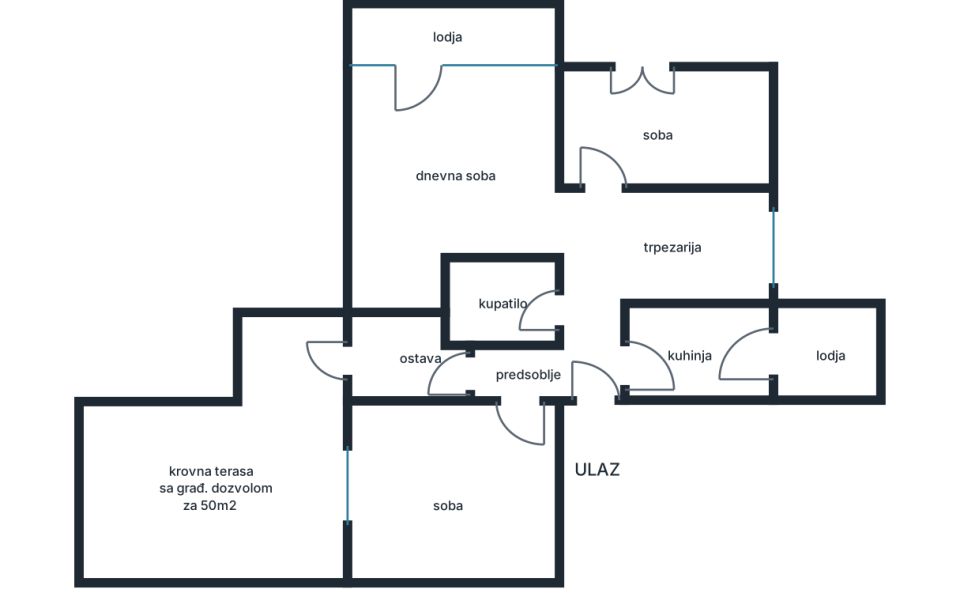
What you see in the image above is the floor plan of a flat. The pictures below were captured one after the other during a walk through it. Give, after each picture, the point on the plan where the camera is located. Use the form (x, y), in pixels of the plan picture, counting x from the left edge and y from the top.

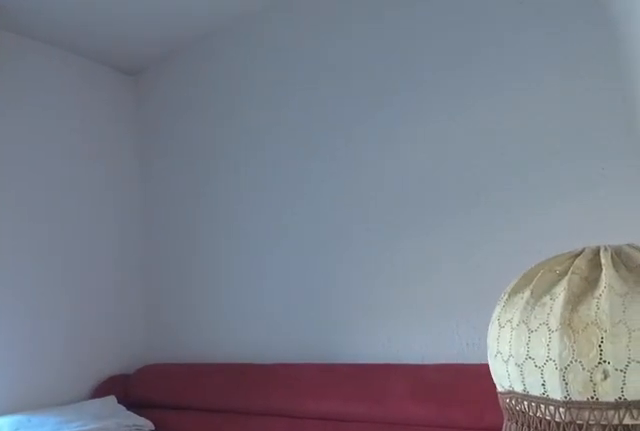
(601, 185)
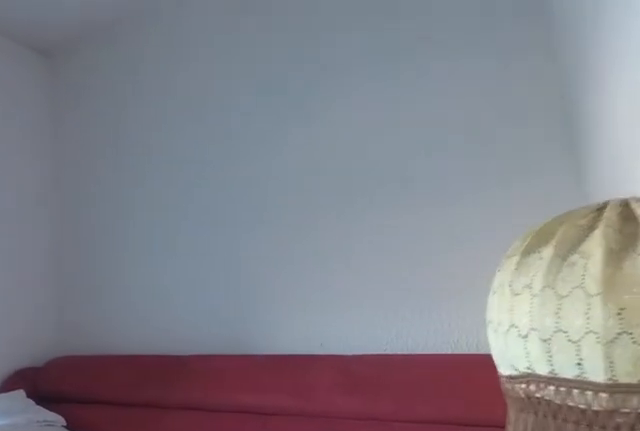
(610, 172)
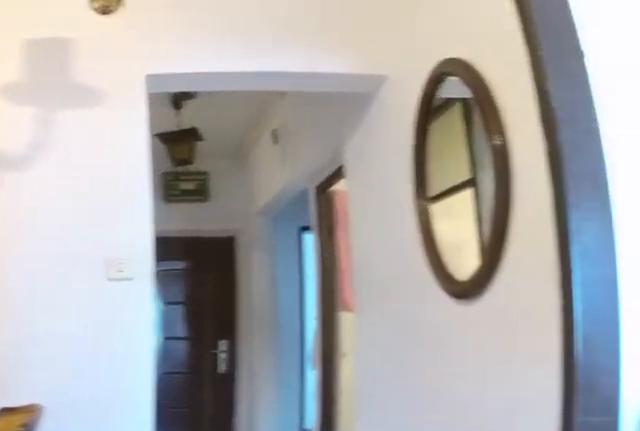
(585, 185)
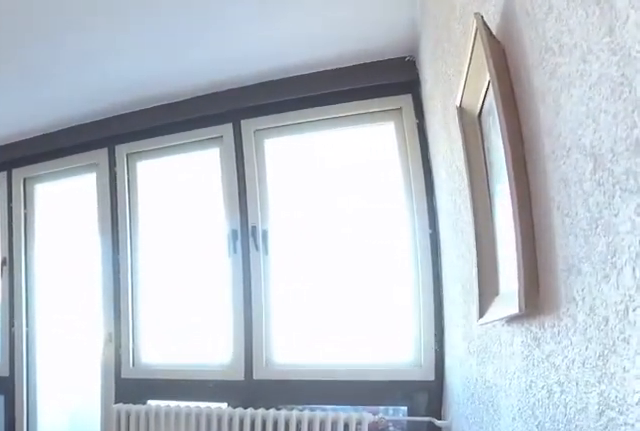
(542, 225)
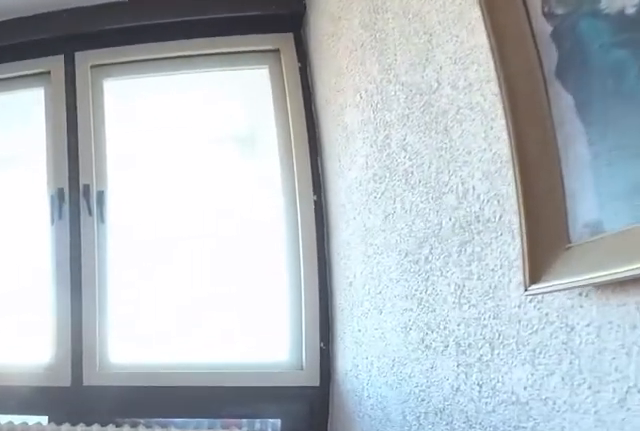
(532, 204)
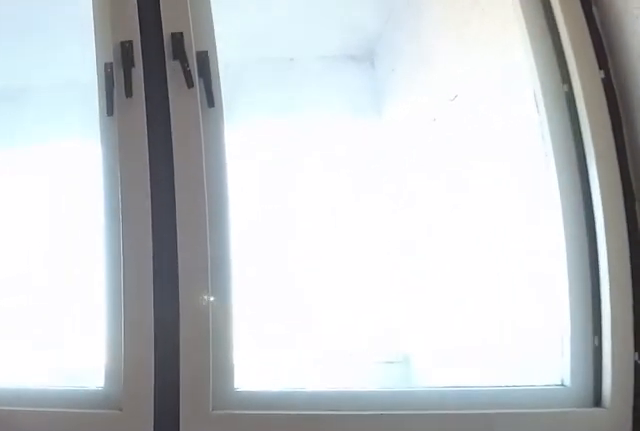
(530, 135)
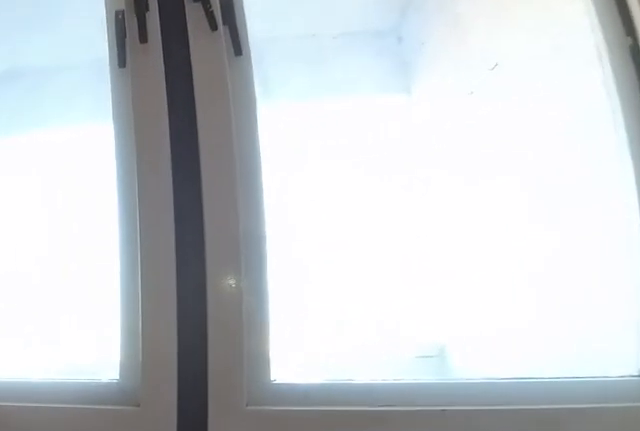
(530, 124)
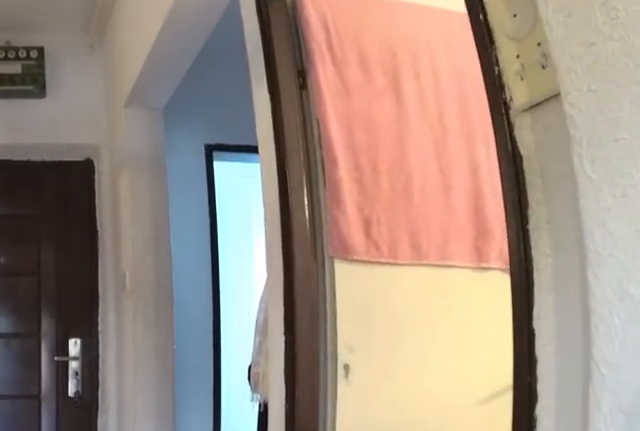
(594, 277)
